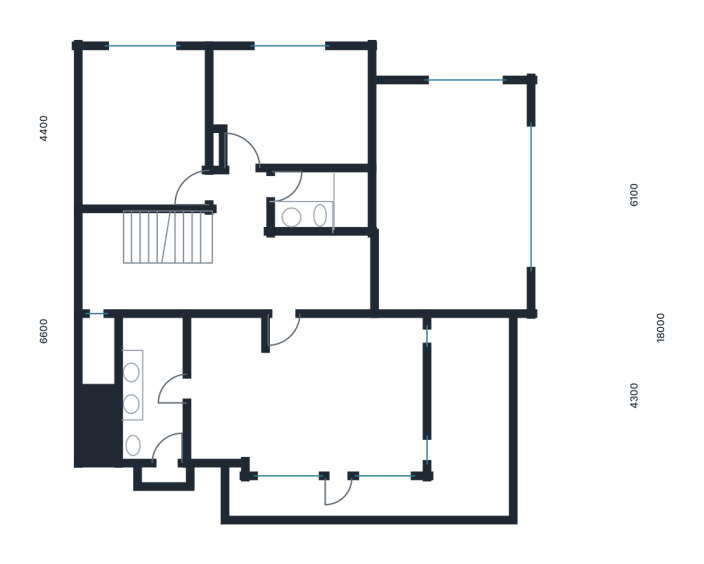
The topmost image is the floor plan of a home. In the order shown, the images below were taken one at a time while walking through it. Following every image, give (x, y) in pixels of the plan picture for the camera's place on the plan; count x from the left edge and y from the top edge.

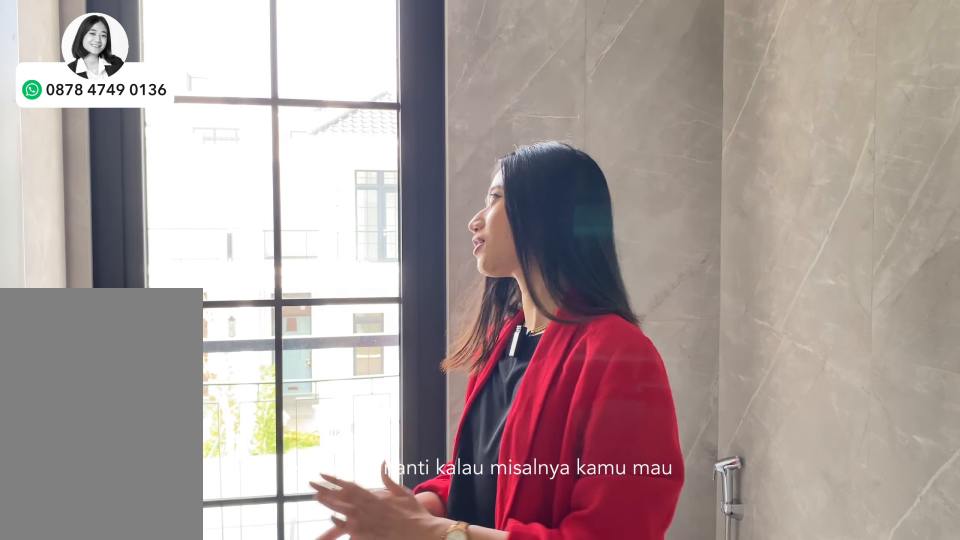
(162, 380)
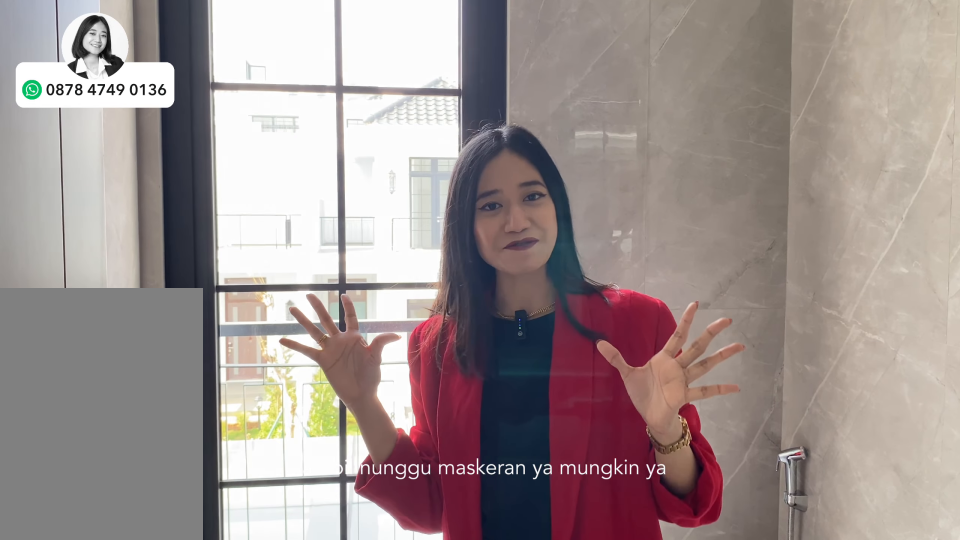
(162, 380)
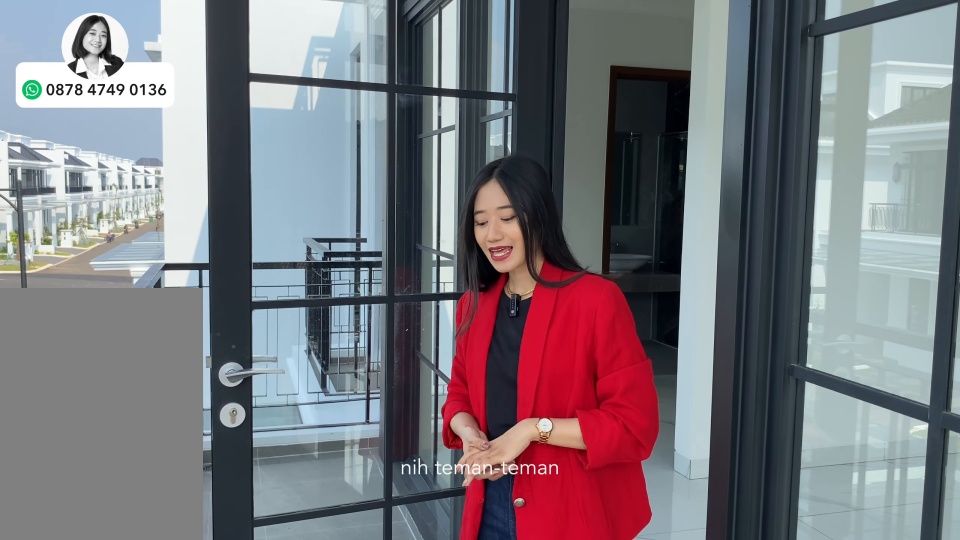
(369, 501)
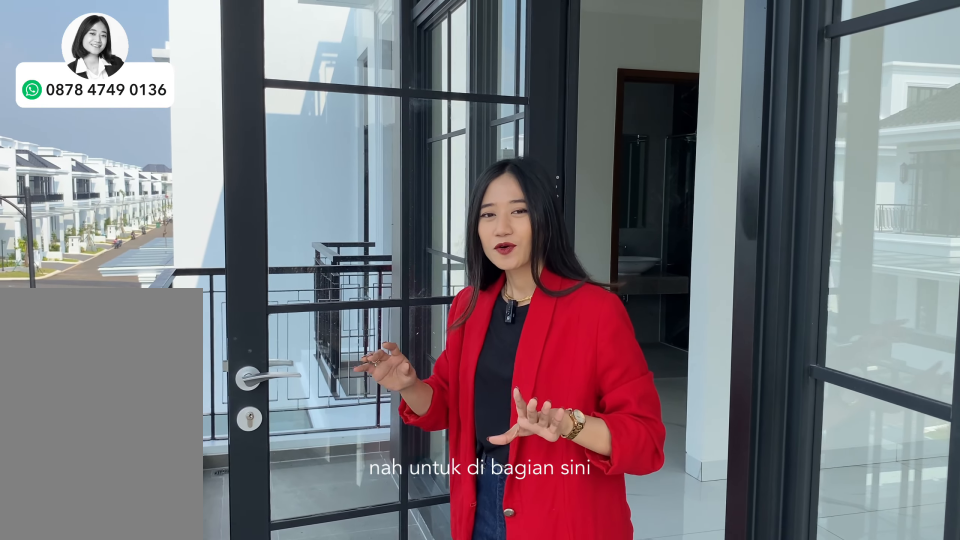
(369, 501)
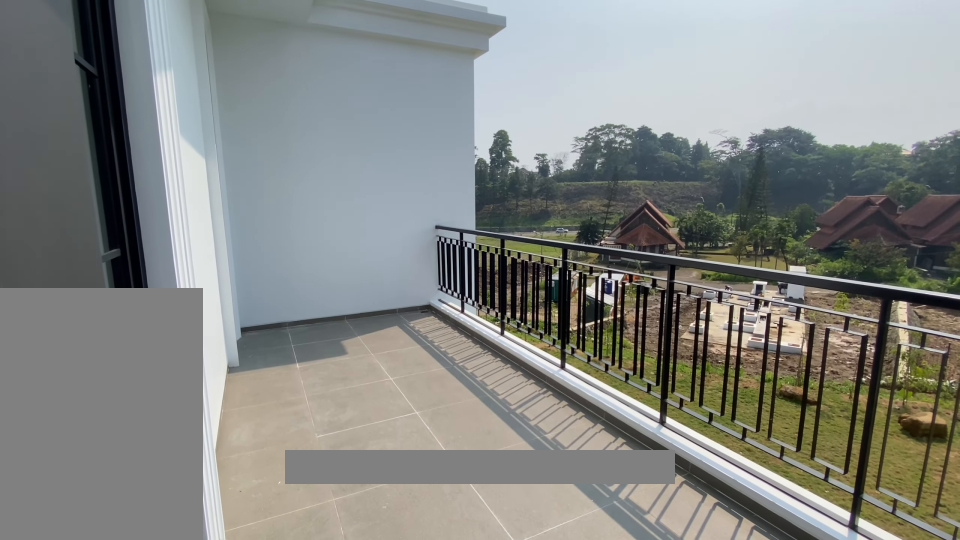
(479, 405)
